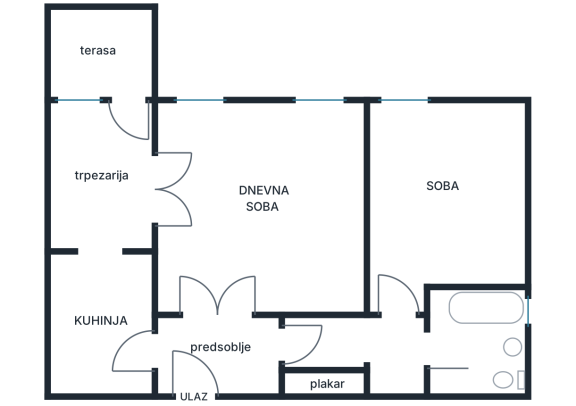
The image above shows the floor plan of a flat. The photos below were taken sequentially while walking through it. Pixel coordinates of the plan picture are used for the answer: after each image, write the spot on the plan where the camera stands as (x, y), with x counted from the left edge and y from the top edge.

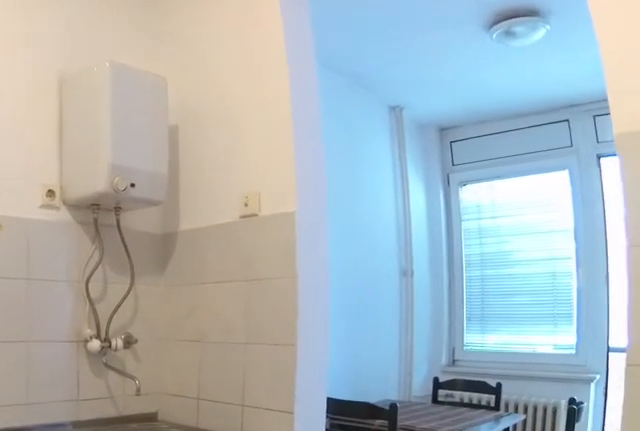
(151, 359)
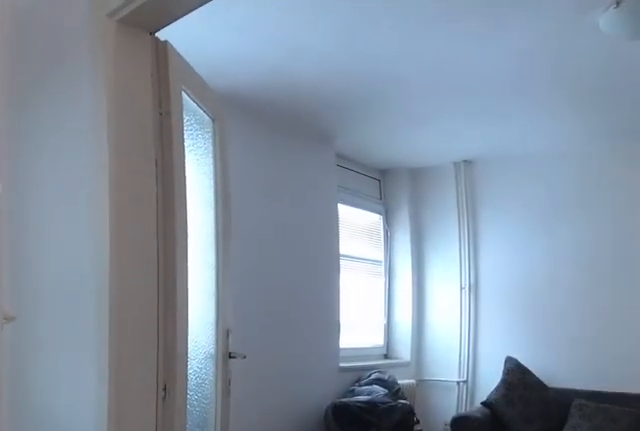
(111, 212)
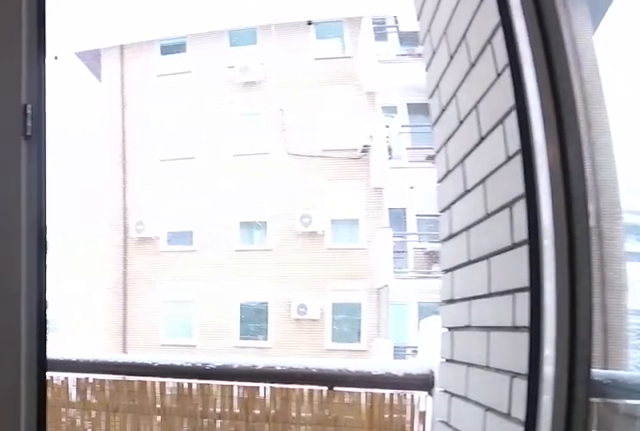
(117, 155)
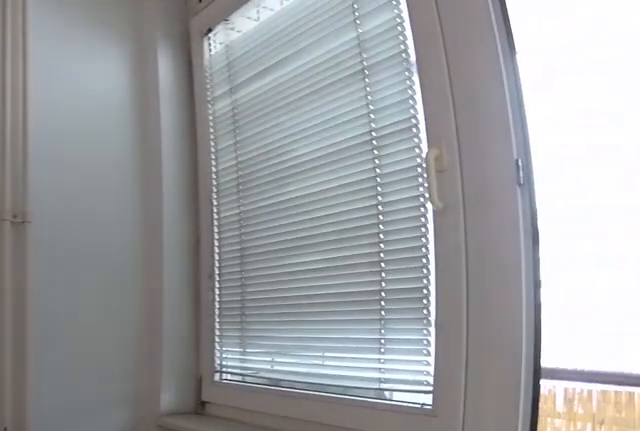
(125, 144)
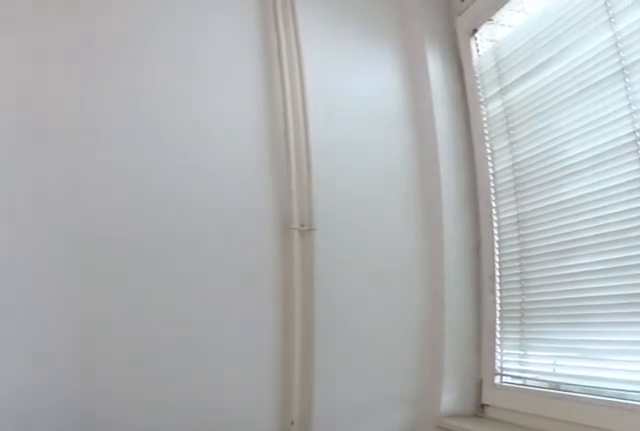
(125, 138)
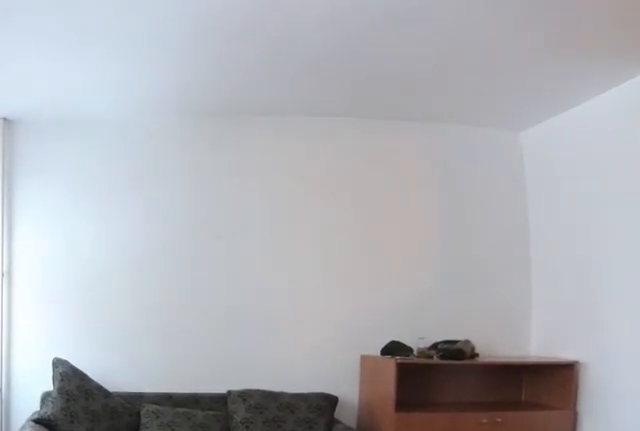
(153, 201)
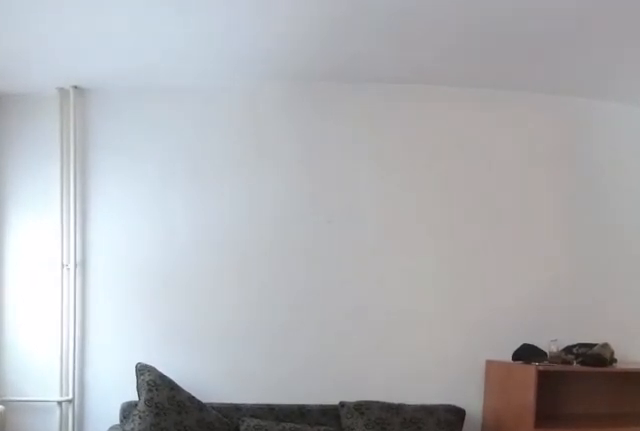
(186, 191)
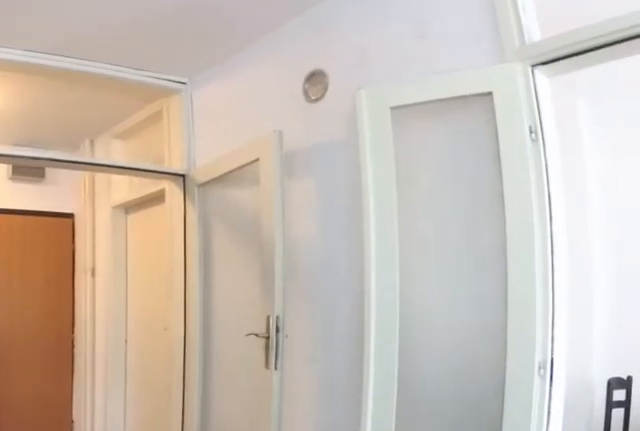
(231, 193)
